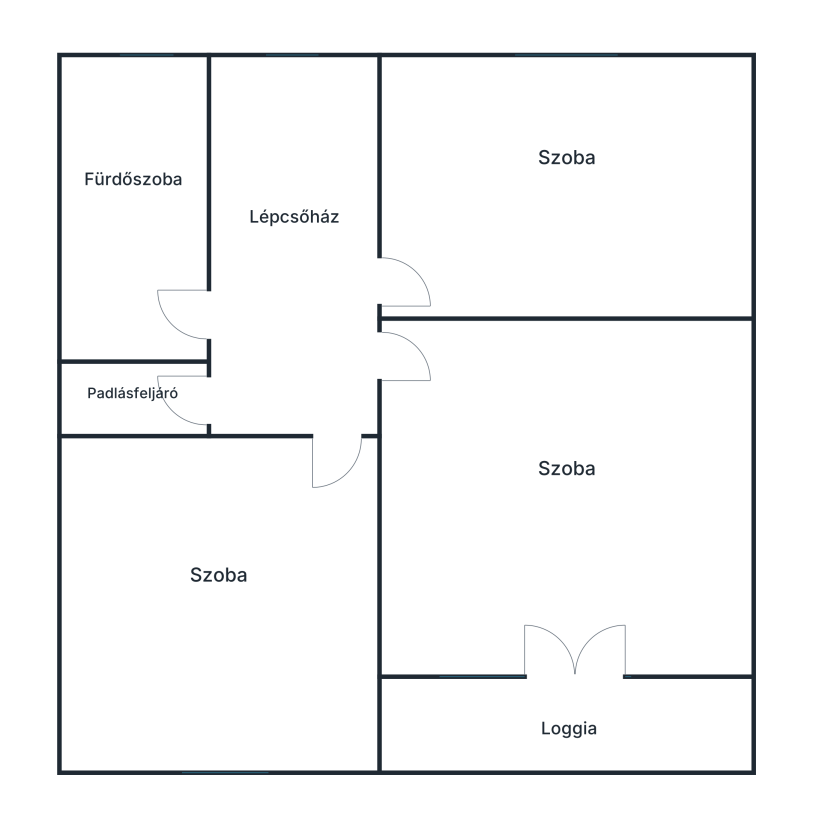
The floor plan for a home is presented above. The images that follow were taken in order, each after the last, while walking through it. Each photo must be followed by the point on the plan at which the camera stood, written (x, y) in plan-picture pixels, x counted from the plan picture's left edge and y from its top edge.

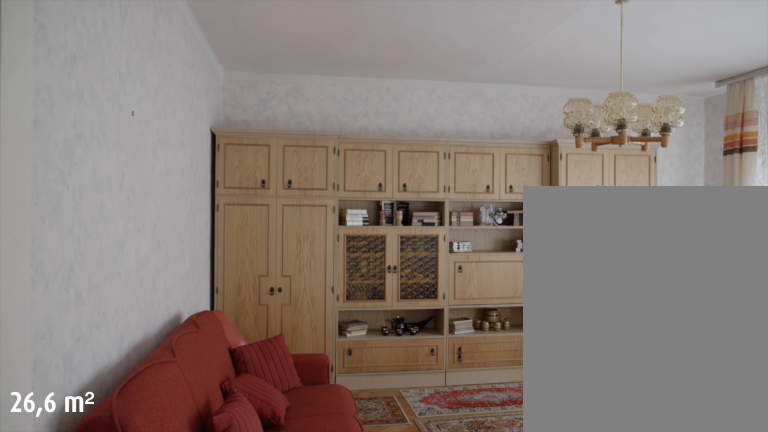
(392, 359)
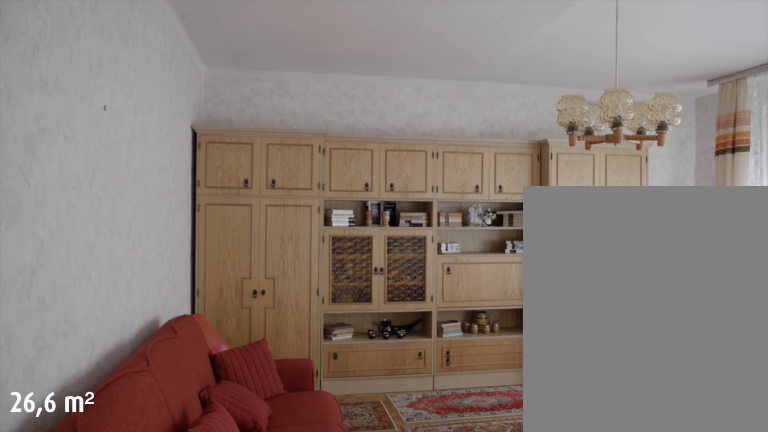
(399, 359)
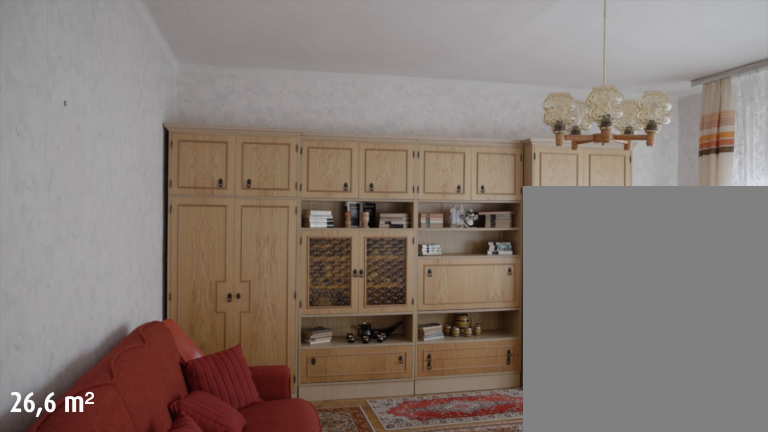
(408, 359)
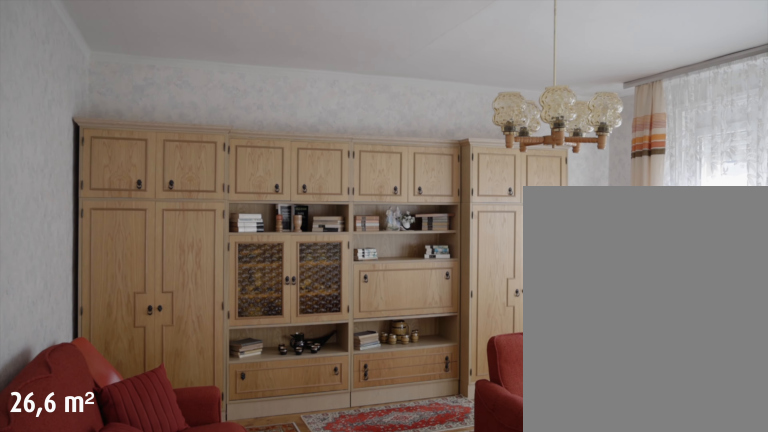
(429, 359)
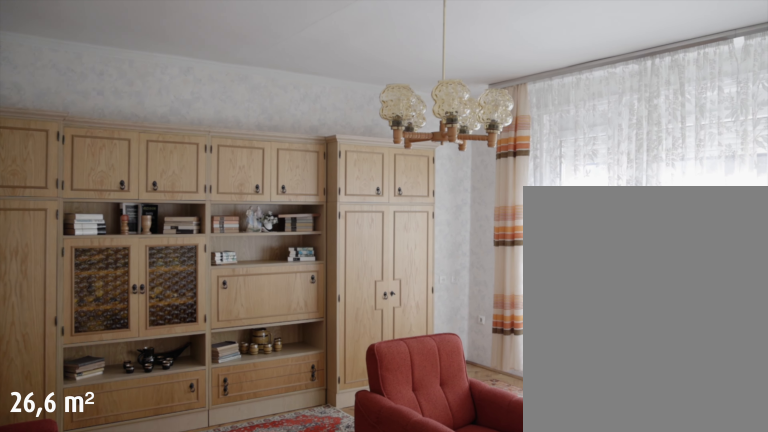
(464, 359)
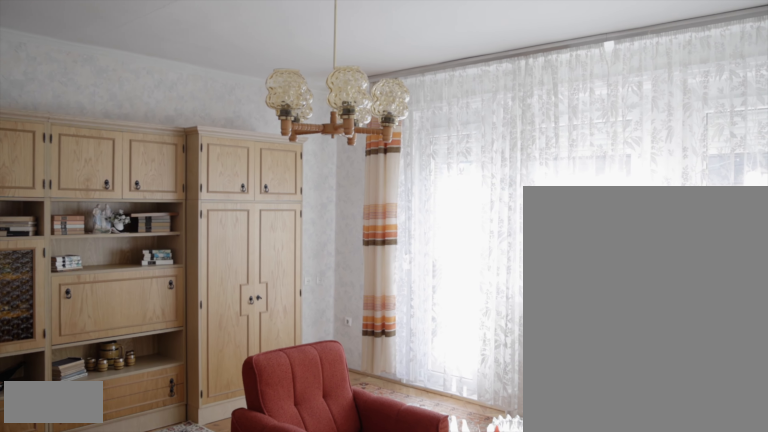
(501, 359)
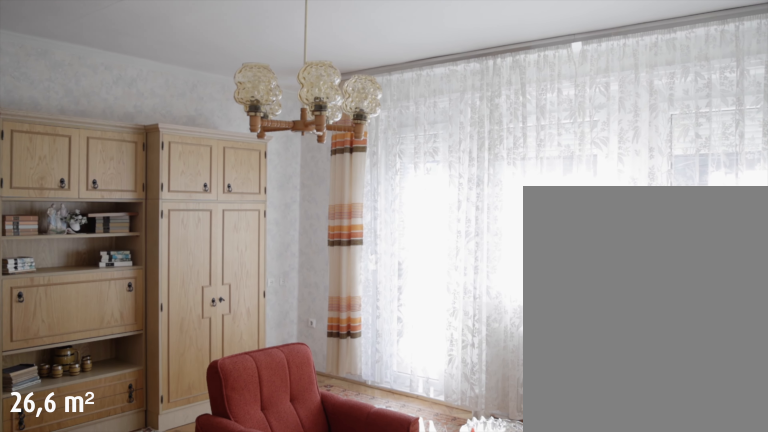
(512, 359)
